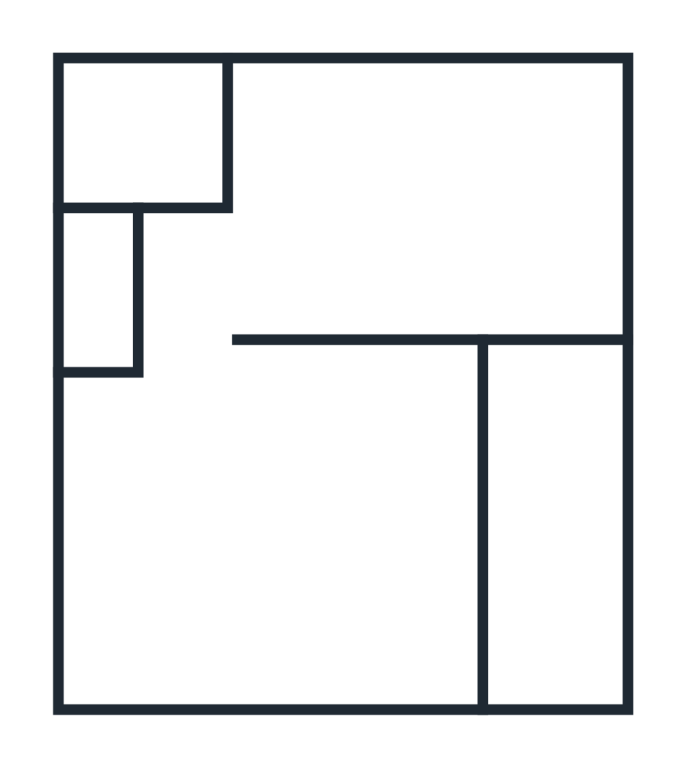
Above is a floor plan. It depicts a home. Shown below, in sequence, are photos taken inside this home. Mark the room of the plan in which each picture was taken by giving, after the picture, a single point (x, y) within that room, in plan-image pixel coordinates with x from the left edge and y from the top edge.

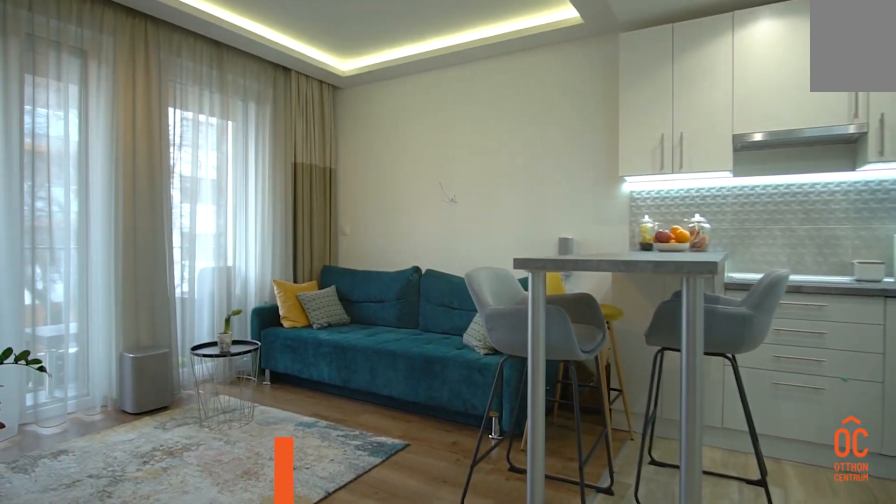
(256, 562)
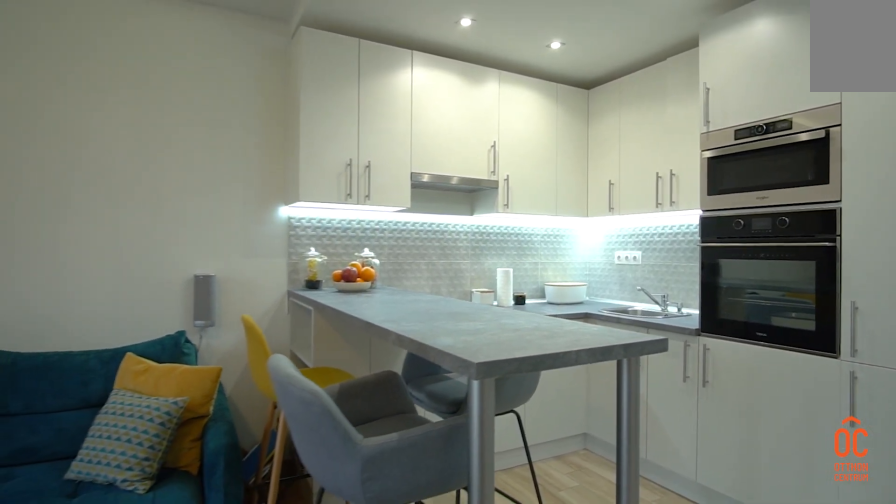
(256, 561)
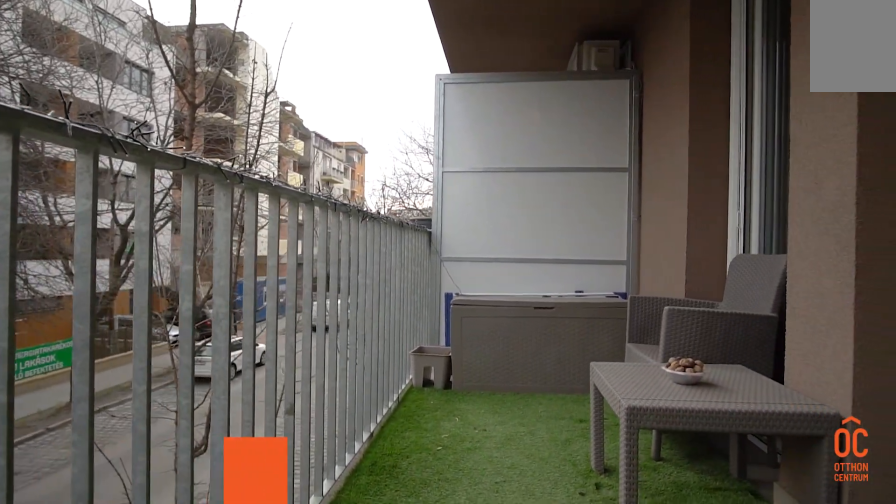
(560, 517)
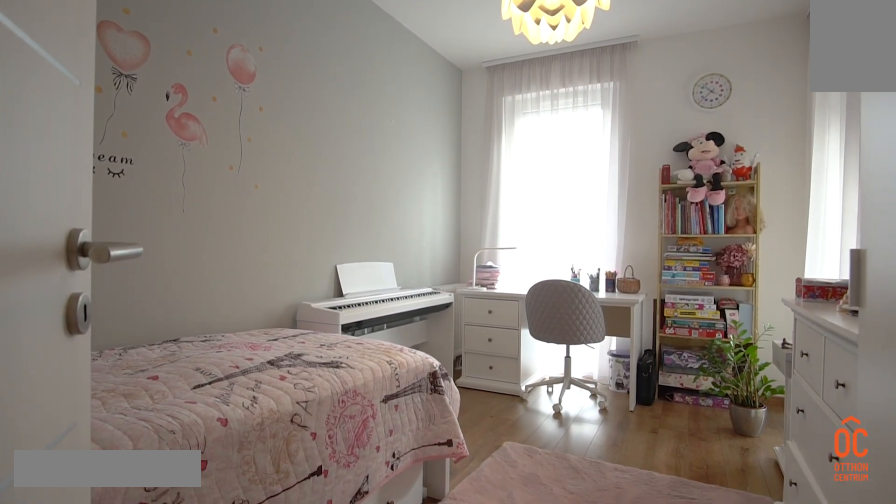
(440, 202)
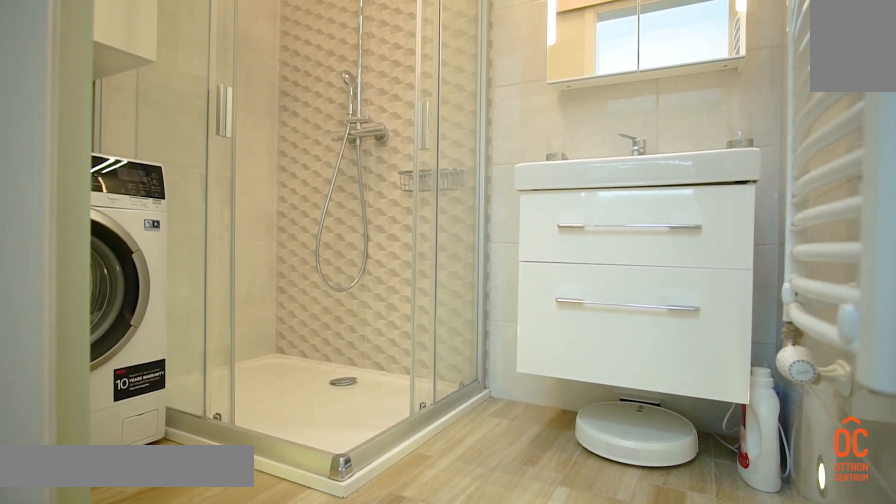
(135, 139)
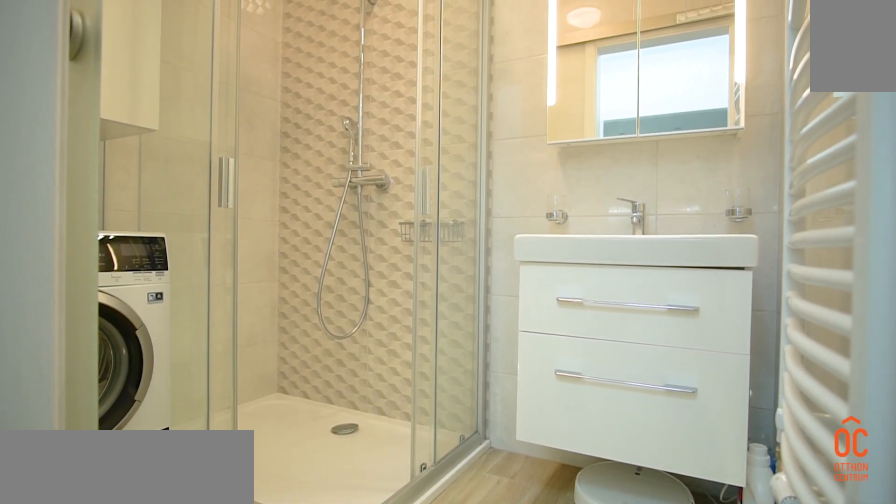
(137, 140)
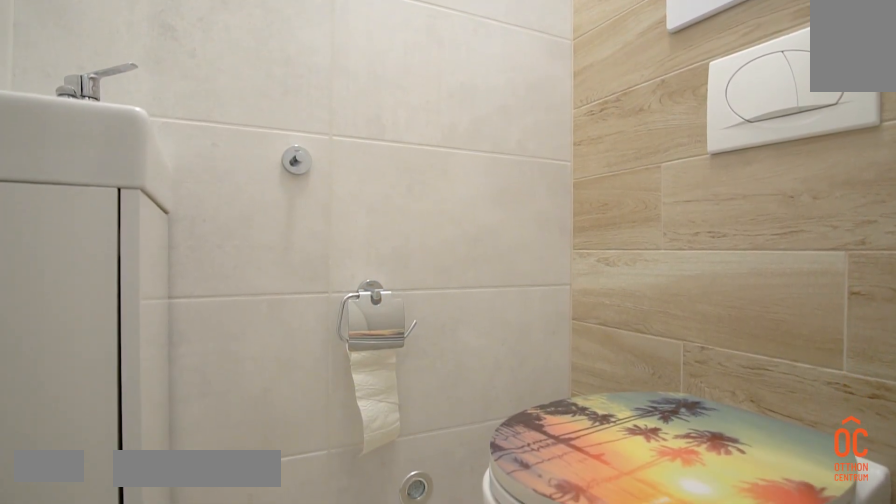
(115, 294)
